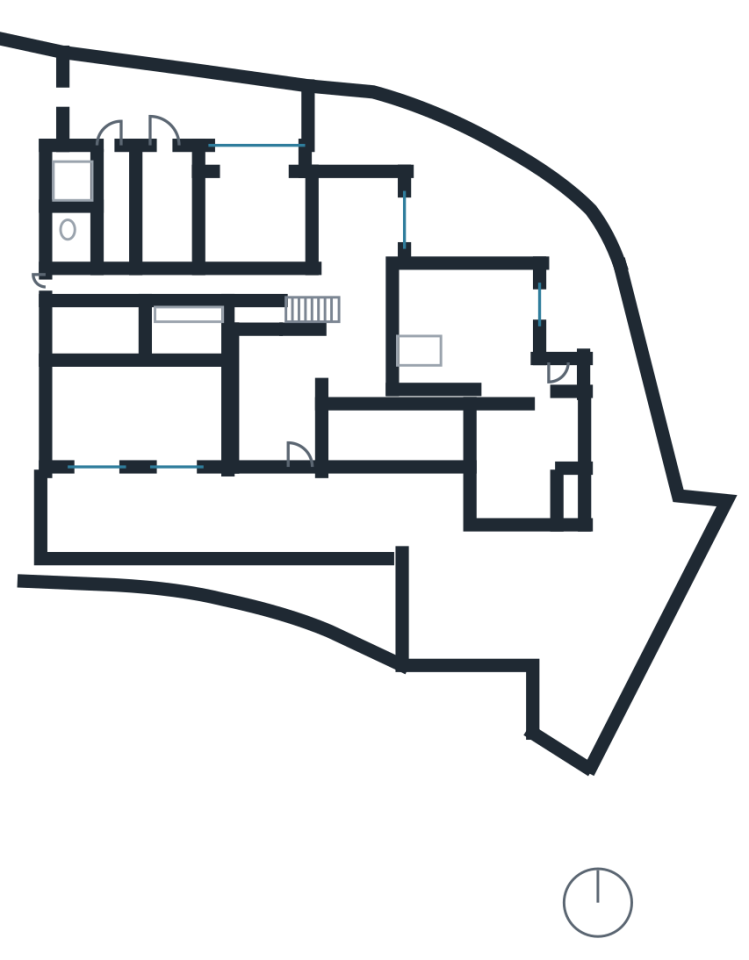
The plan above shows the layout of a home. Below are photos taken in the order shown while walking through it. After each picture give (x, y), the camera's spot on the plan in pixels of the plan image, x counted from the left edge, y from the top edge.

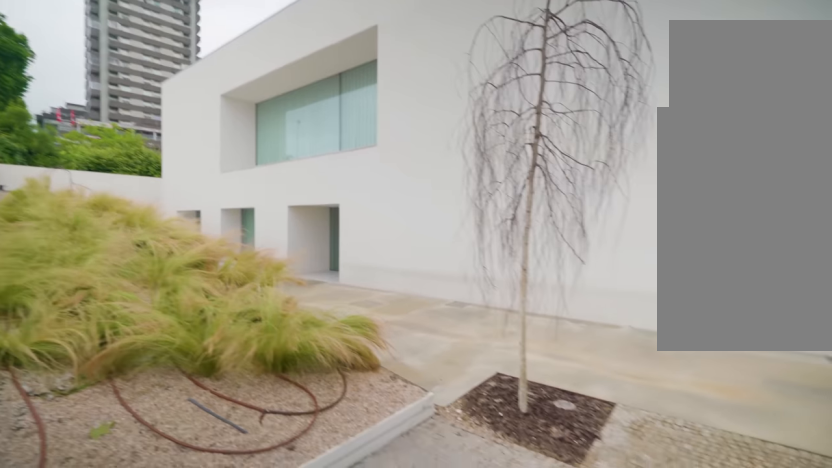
(424, 614)
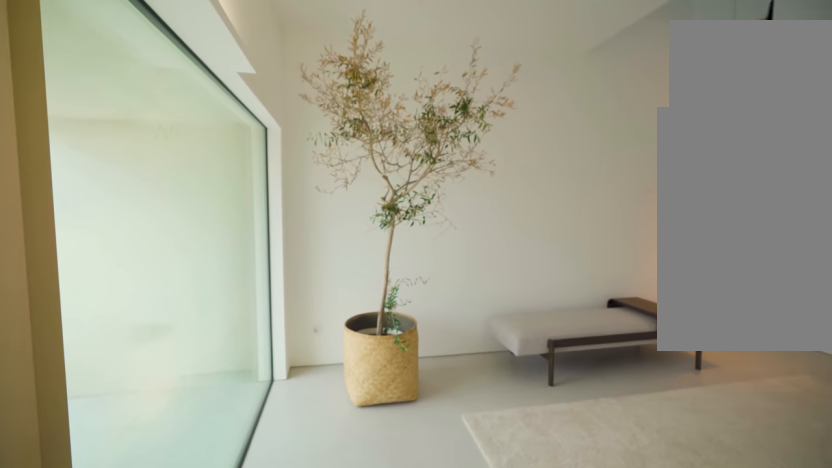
(300, 446)
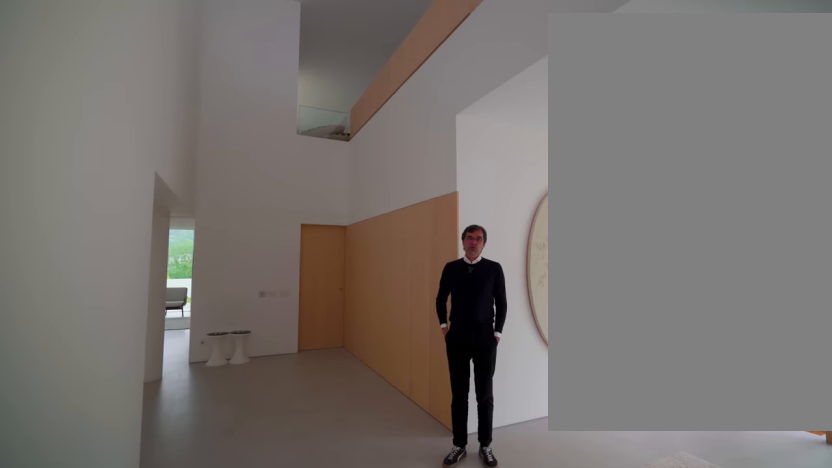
(260, 354)
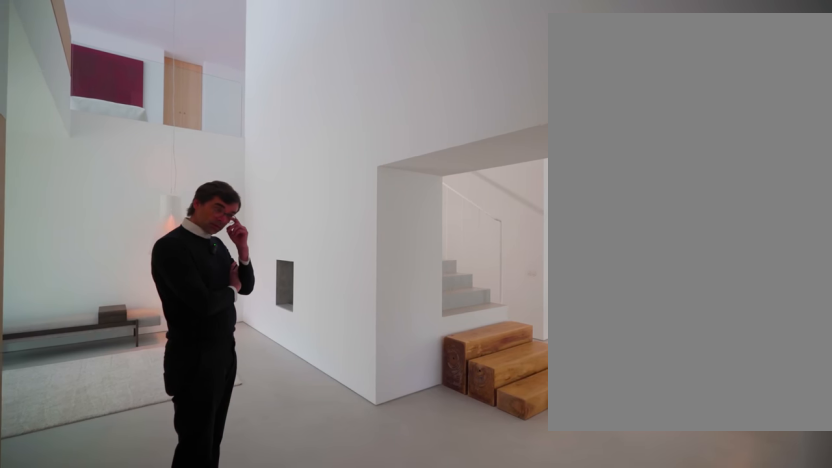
(374, 356)
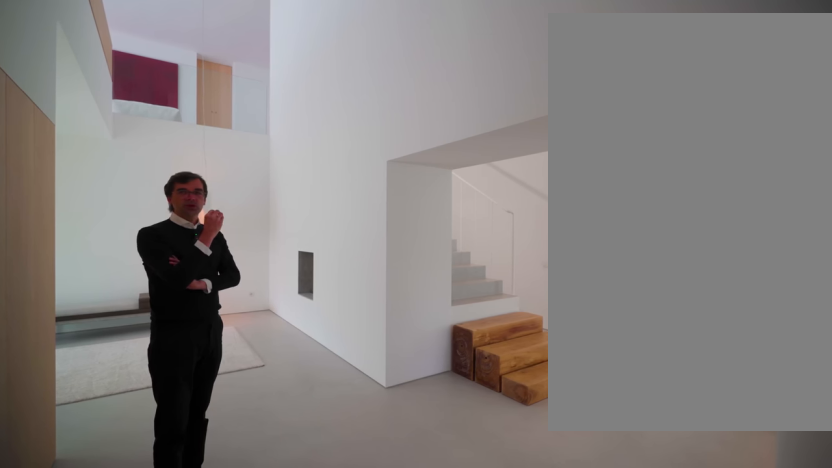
(374, 356)
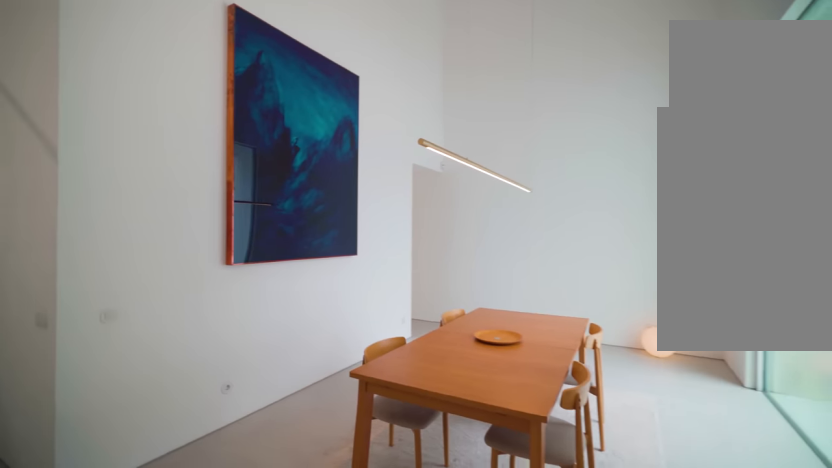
(382, 298)
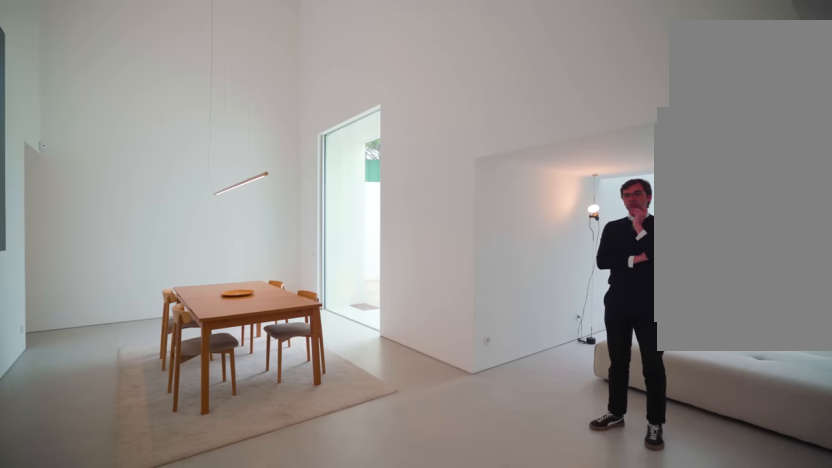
(358, 315)
